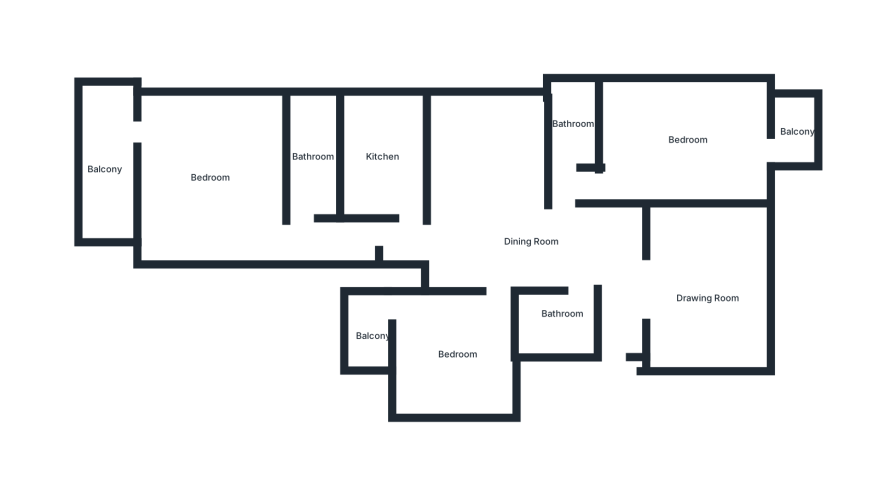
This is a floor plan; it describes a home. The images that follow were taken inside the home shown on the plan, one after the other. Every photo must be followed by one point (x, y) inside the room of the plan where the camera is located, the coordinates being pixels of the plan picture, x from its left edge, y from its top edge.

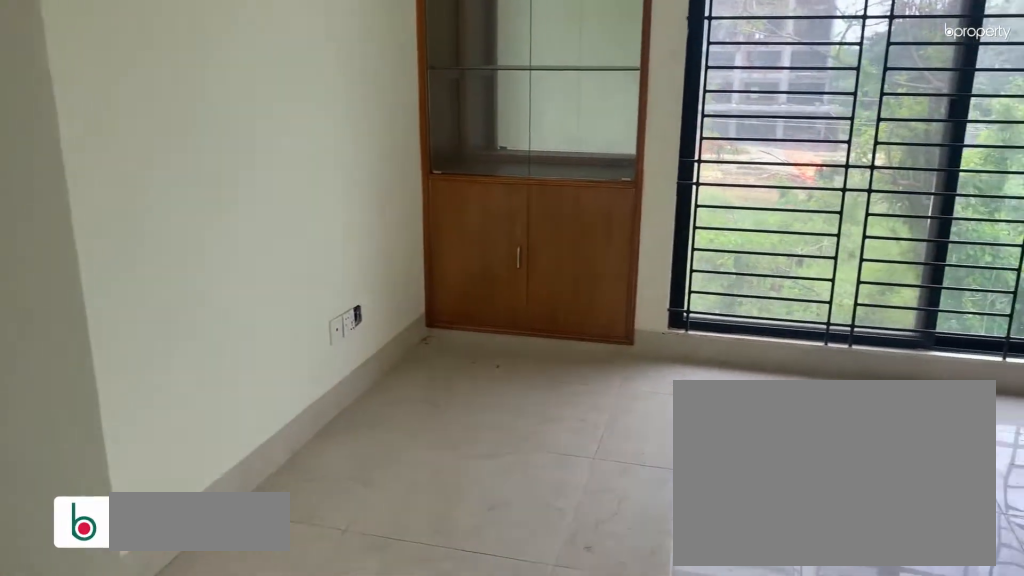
(686, 296)
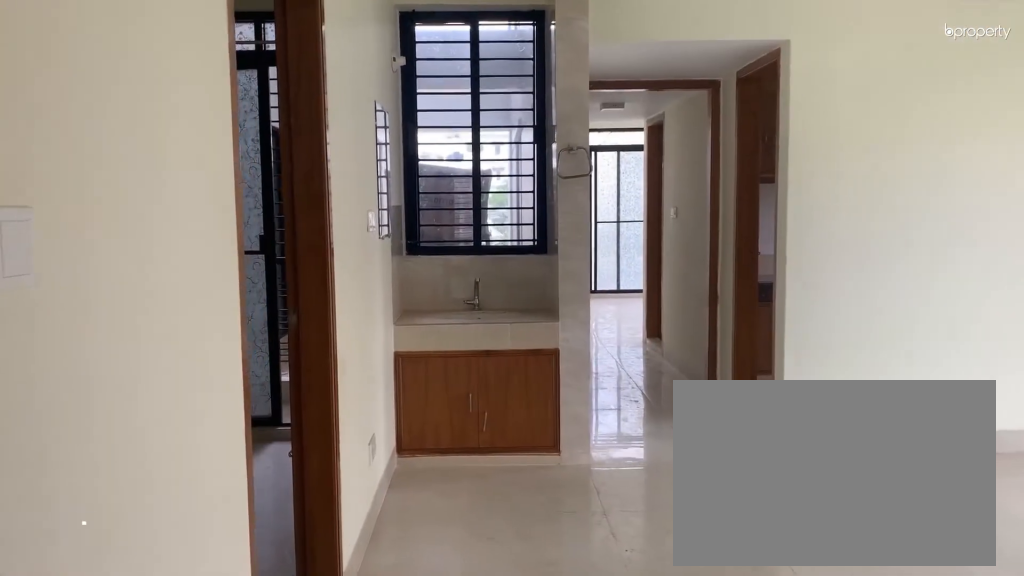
(534, 242)
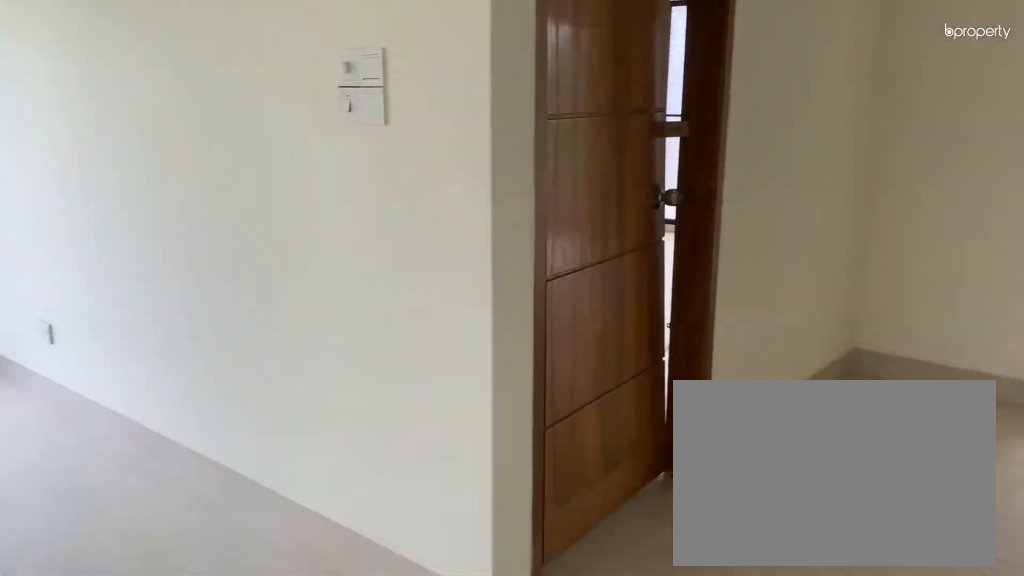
(534, 242)
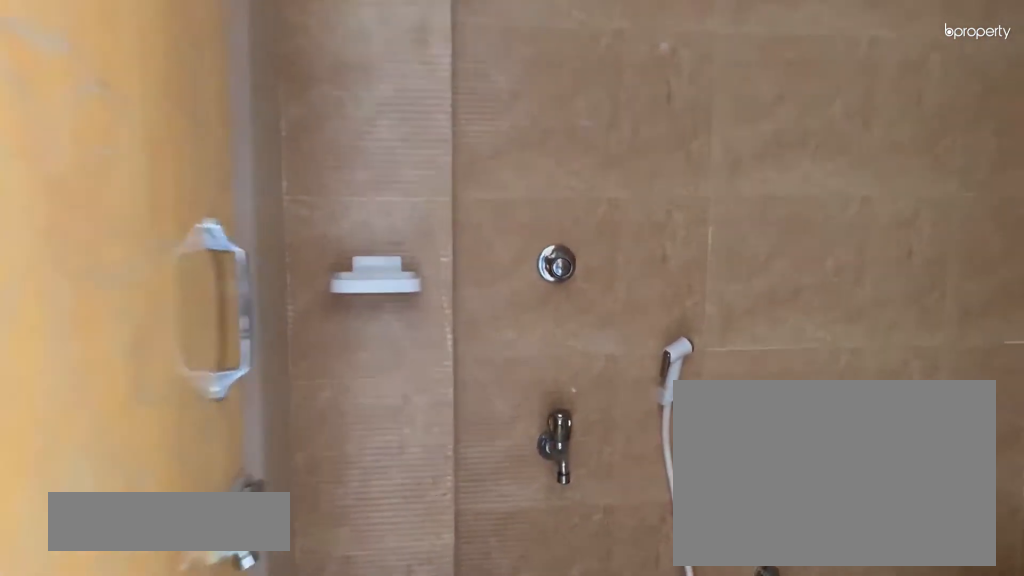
(560, 317)
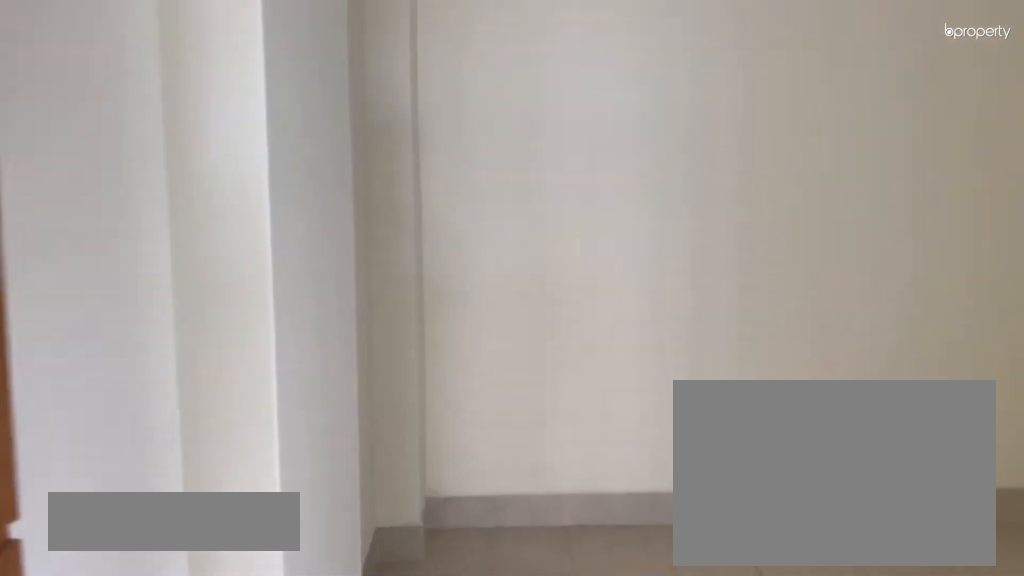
(458, 350)
